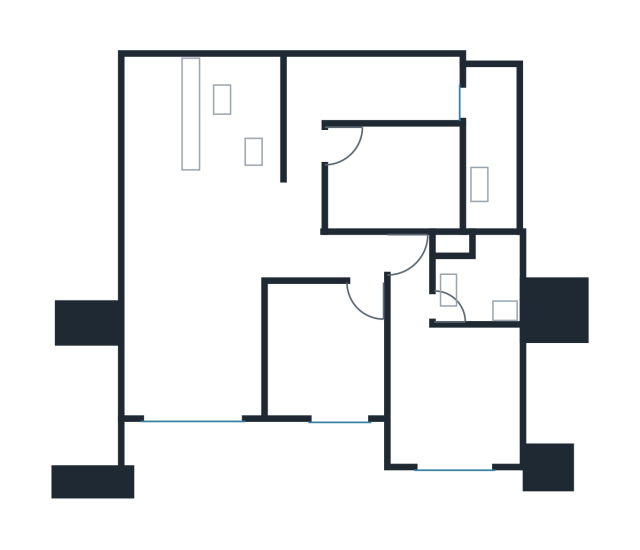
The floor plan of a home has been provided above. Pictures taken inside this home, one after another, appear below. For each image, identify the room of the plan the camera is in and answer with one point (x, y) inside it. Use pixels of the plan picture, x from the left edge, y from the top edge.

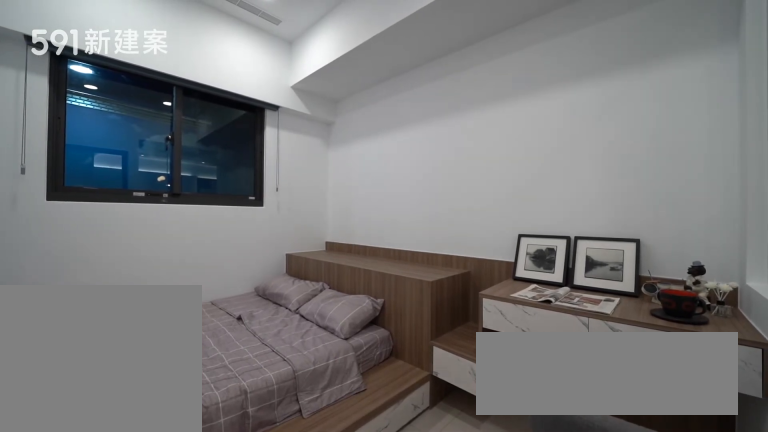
(400, 177)
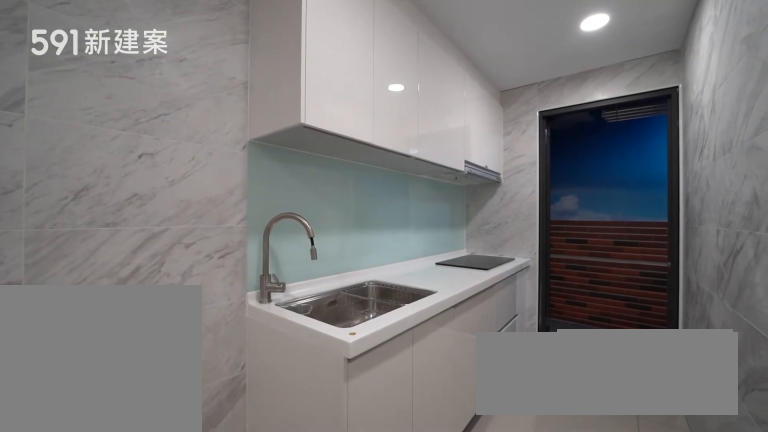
(379, 87)
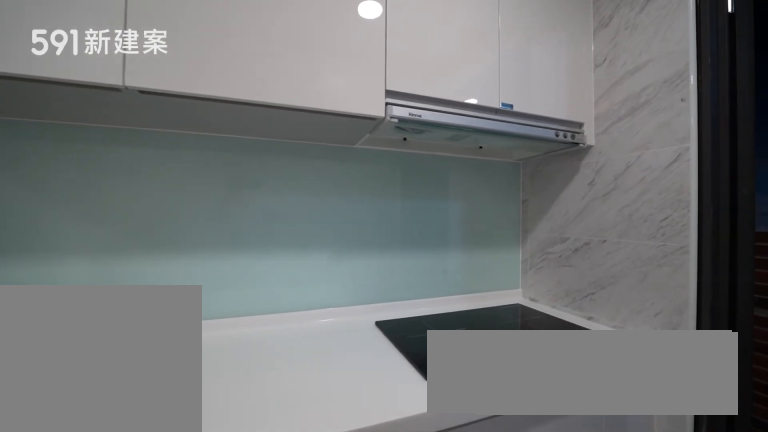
(379, 87)
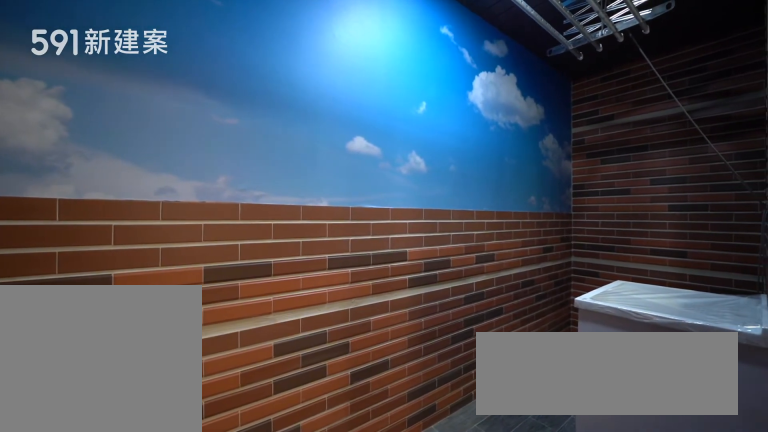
(491, 149)
